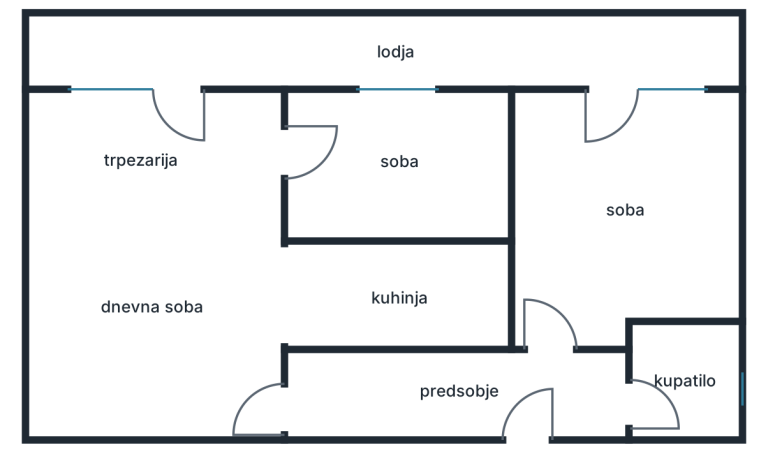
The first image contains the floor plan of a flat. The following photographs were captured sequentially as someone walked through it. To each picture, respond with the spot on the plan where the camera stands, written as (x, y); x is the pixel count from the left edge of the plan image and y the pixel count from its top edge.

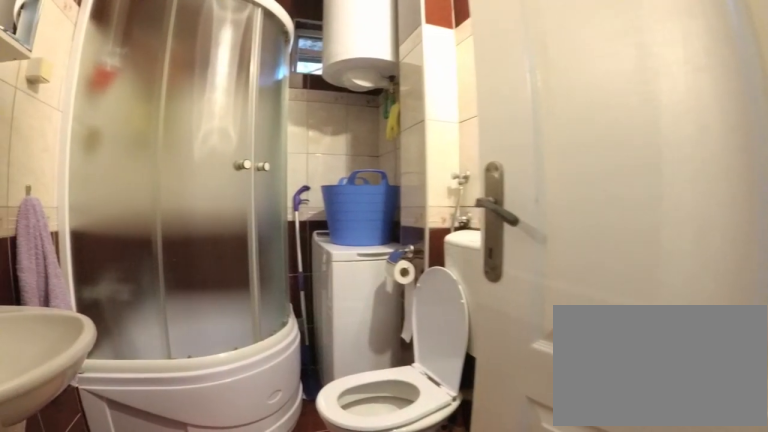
(598, 393)
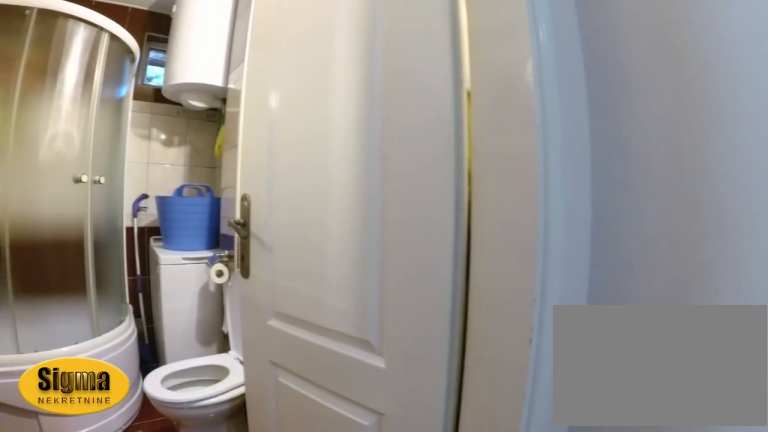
(562, 382)
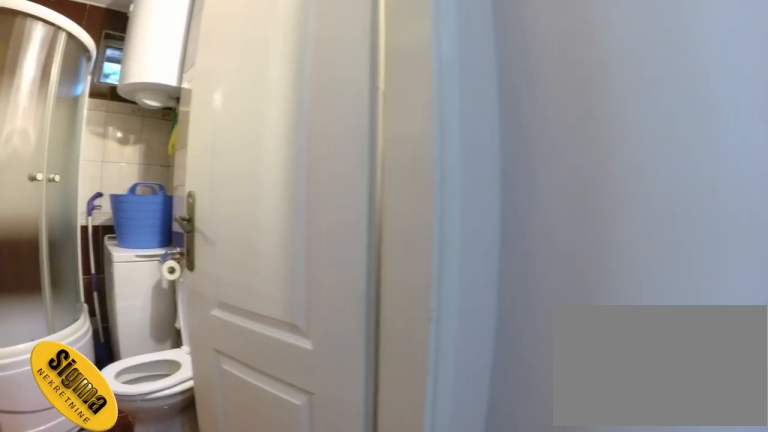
(567, 378)
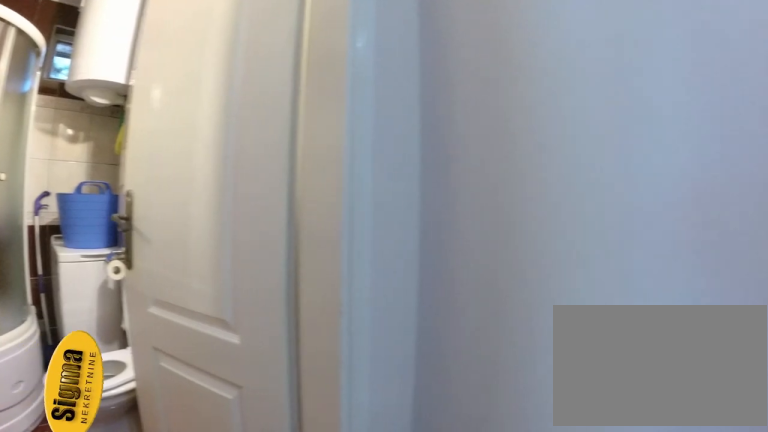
(570, 376)
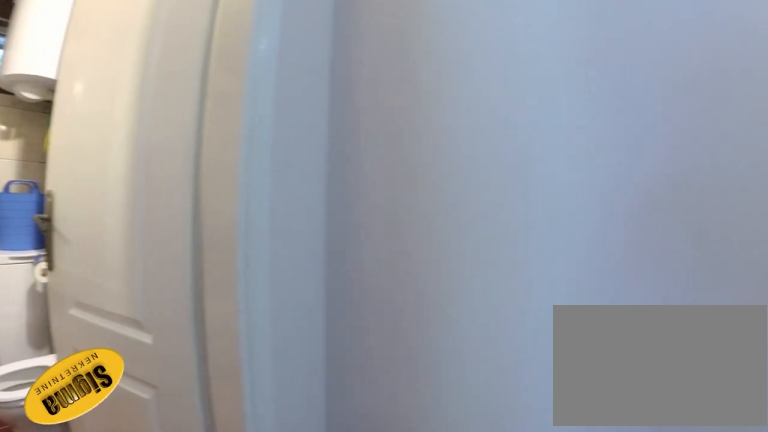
(573, 376)
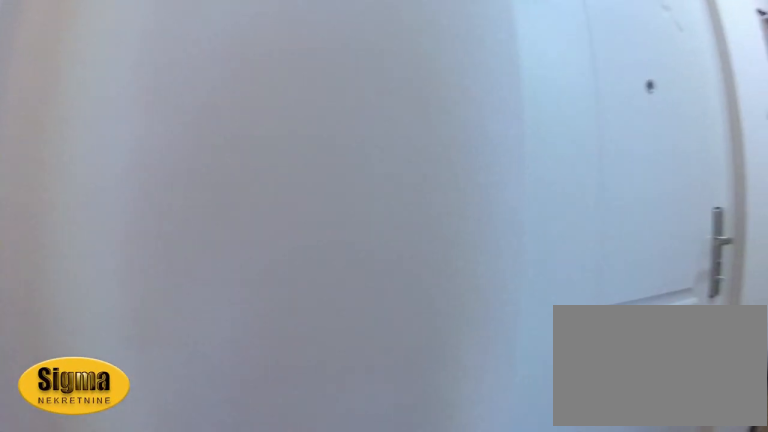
(583, 377)
